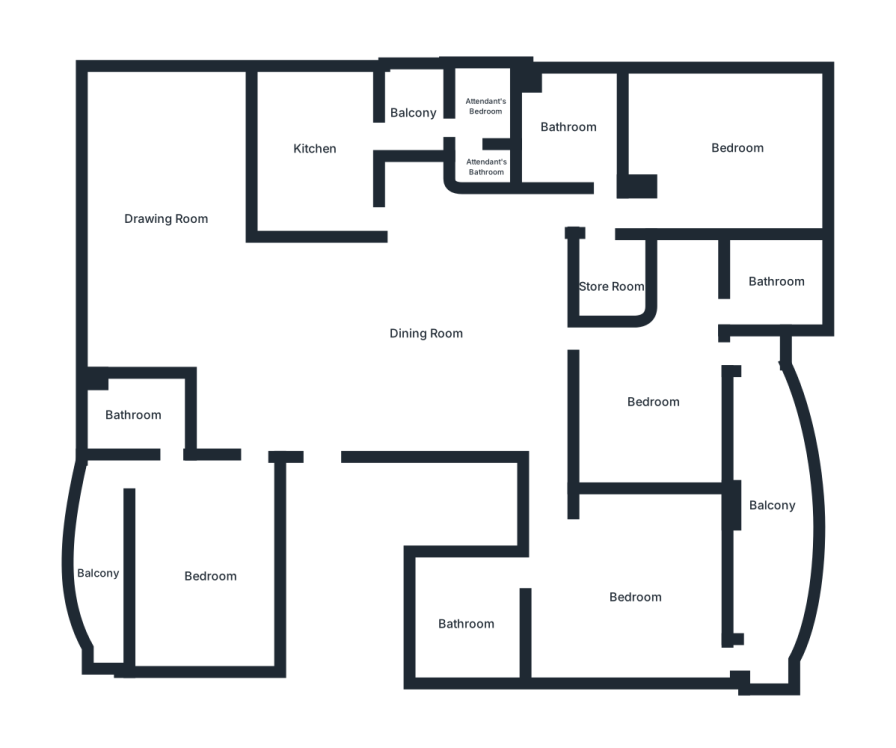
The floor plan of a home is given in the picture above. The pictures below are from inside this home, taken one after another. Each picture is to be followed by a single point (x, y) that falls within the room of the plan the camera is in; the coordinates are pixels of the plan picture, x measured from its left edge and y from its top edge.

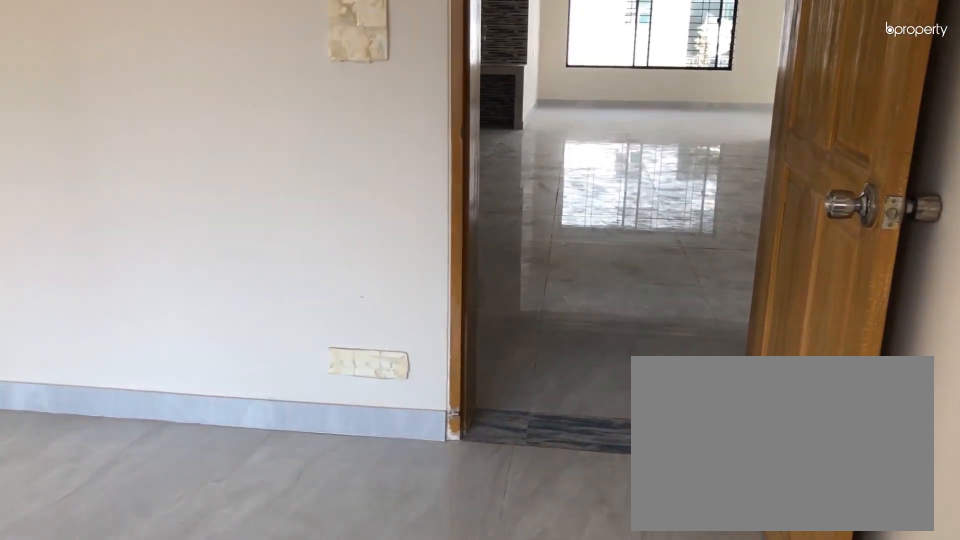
(648, 404)
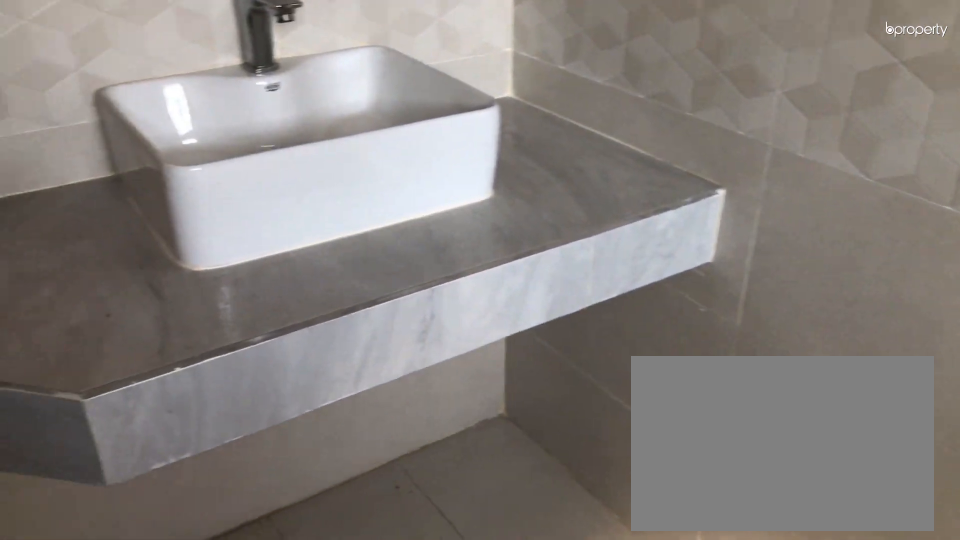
(769, 282)
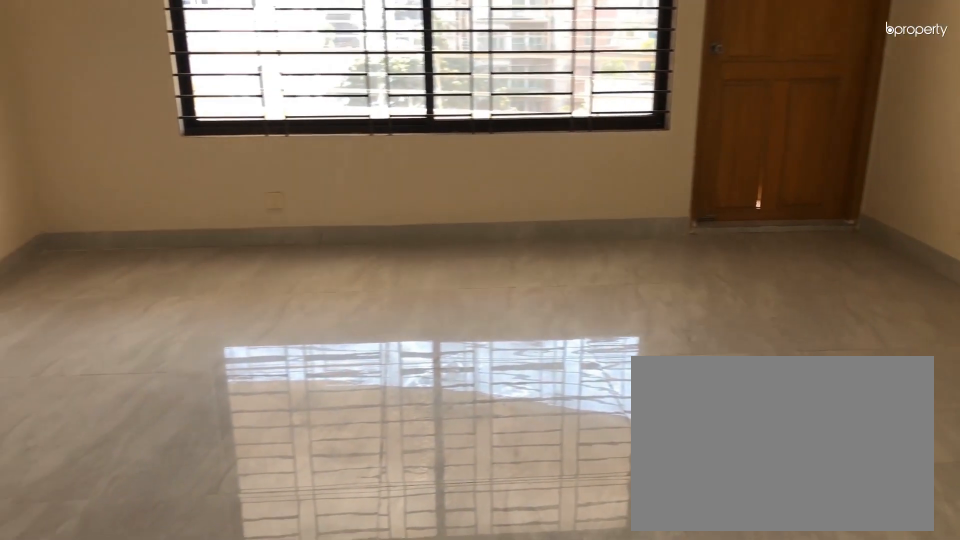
(628, 589)
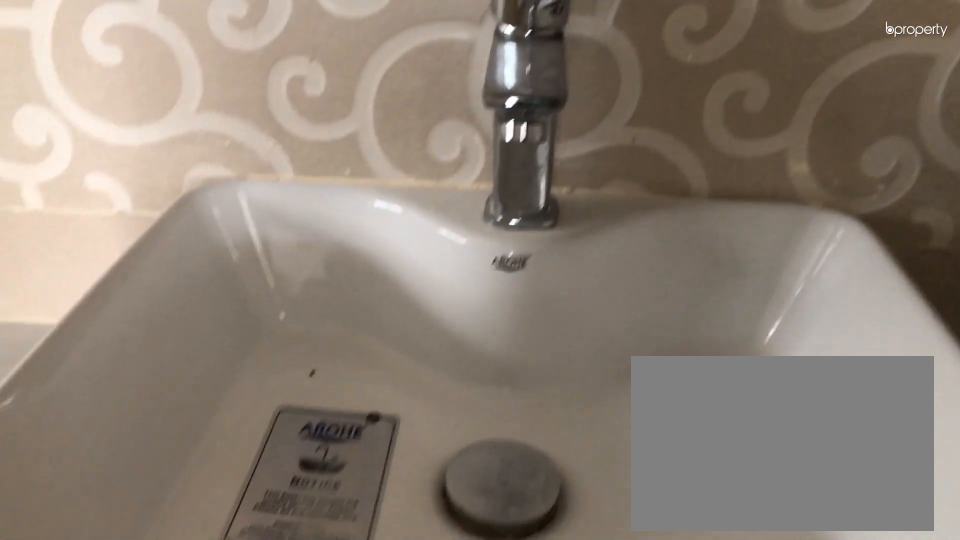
(463, 618)
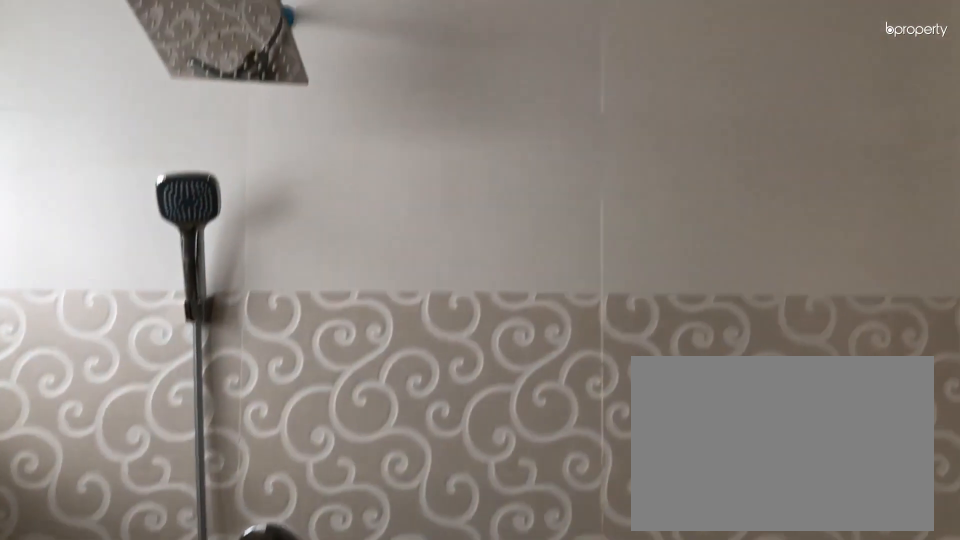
(463, 618)
